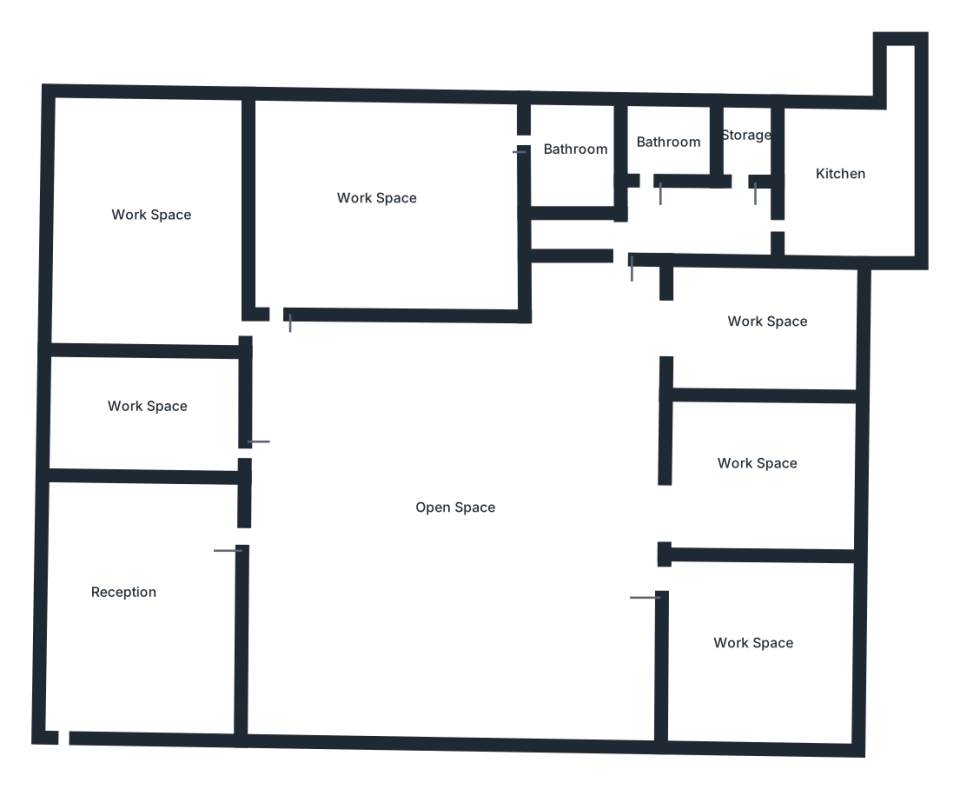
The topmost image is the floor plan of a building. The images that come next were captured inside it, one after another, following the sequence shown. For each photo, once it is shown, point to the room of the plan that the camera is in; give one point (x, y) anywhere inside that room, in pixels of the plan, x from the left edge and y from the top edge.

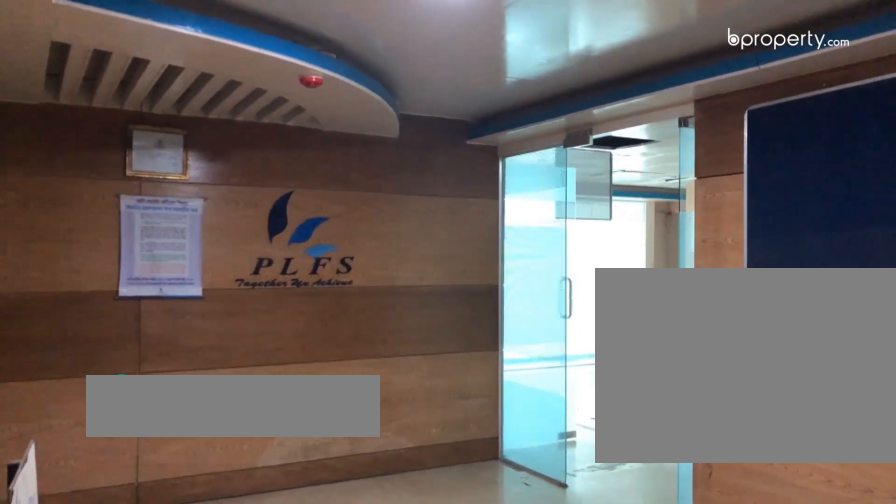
(105, 614)
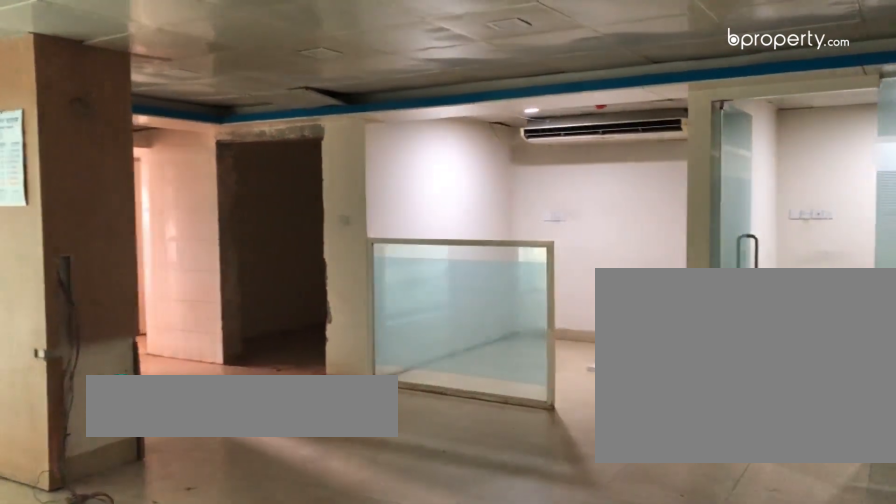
(443, 514)
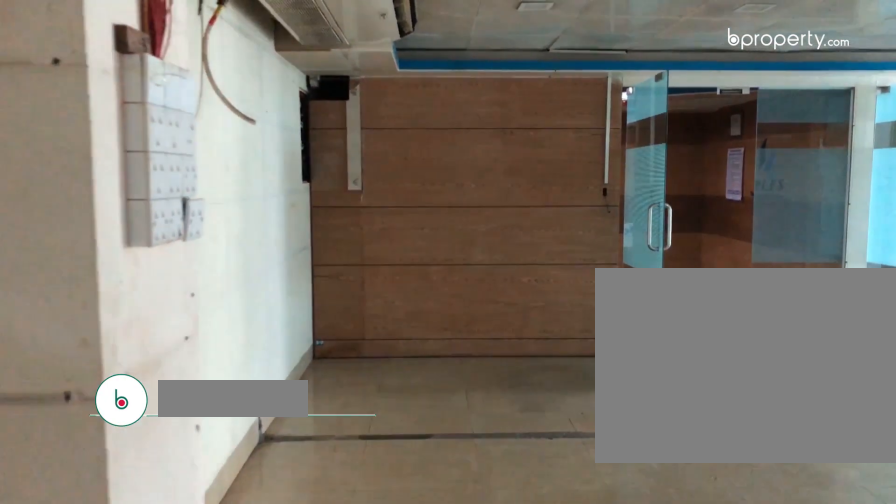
(443, 514)
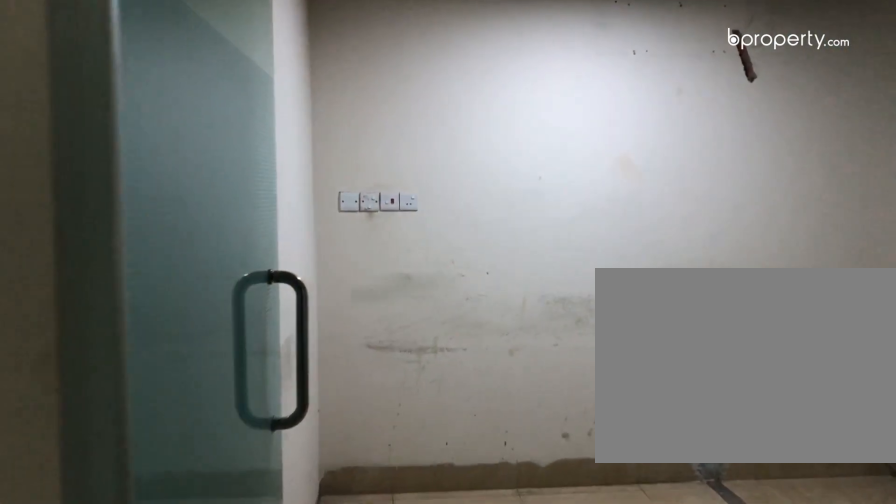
(752, 648)
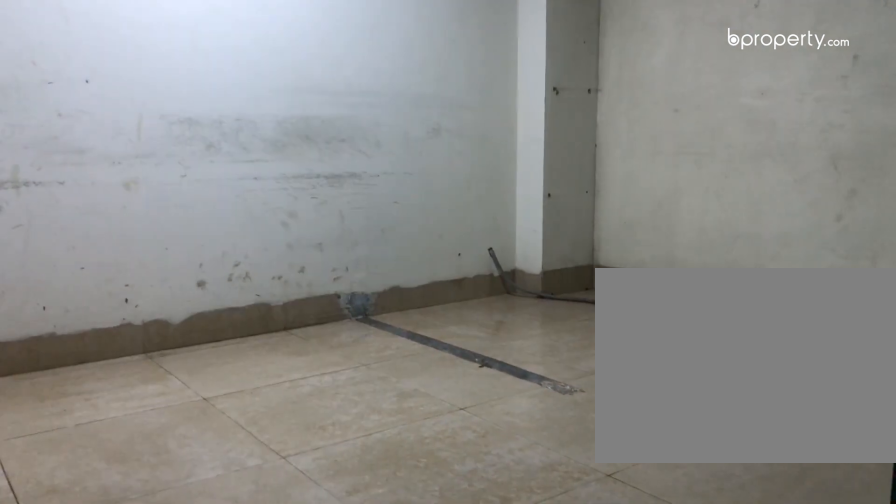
(752, 648)
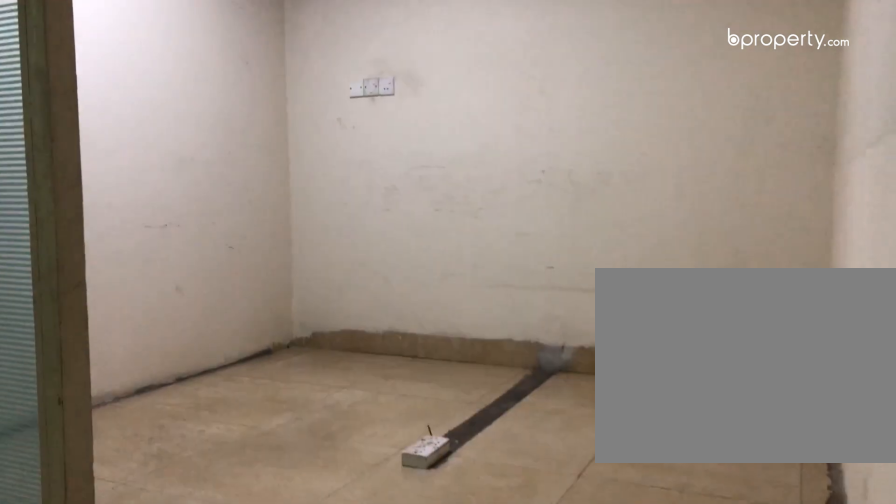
(757, 469)
